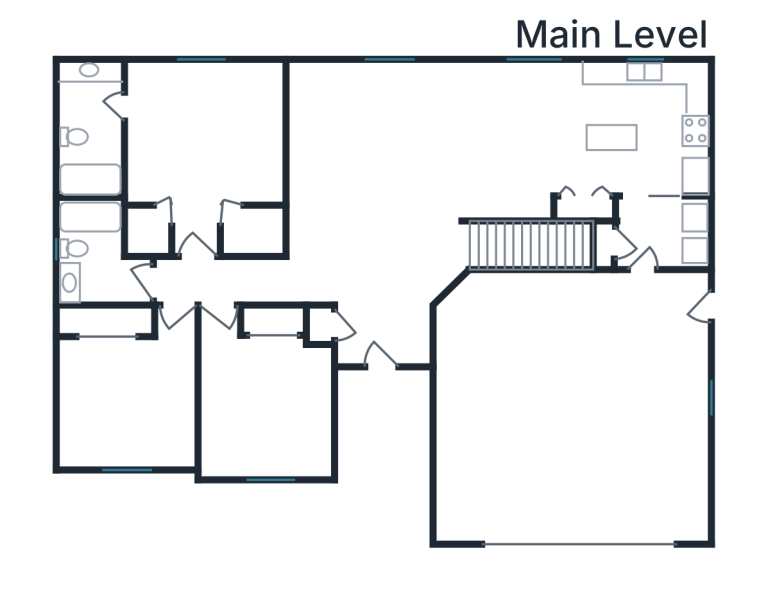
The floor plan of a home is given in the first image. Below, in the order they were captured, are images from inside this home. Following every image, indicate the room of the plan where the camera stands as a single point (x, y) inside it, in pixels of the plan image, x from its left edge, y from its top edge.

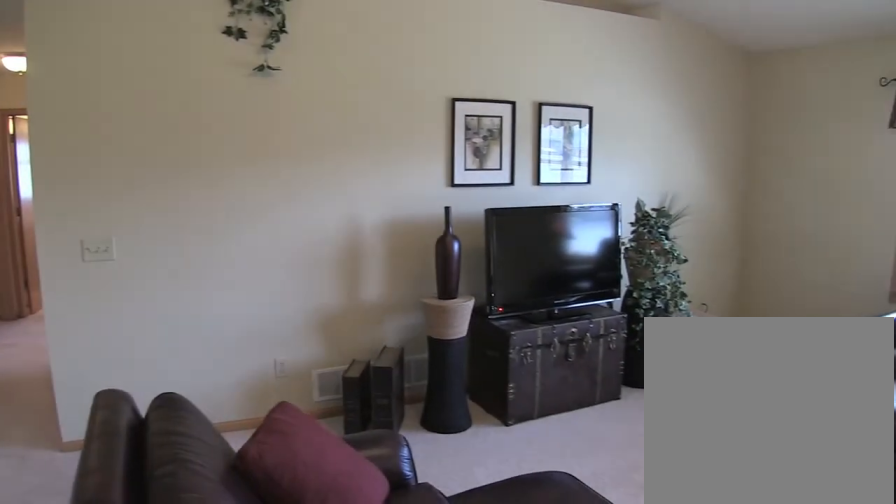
(374, 182)
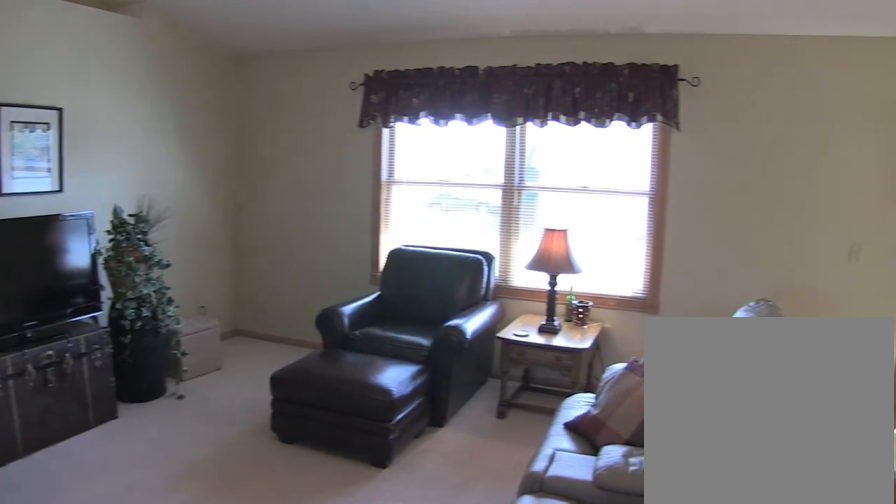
(374, 182)
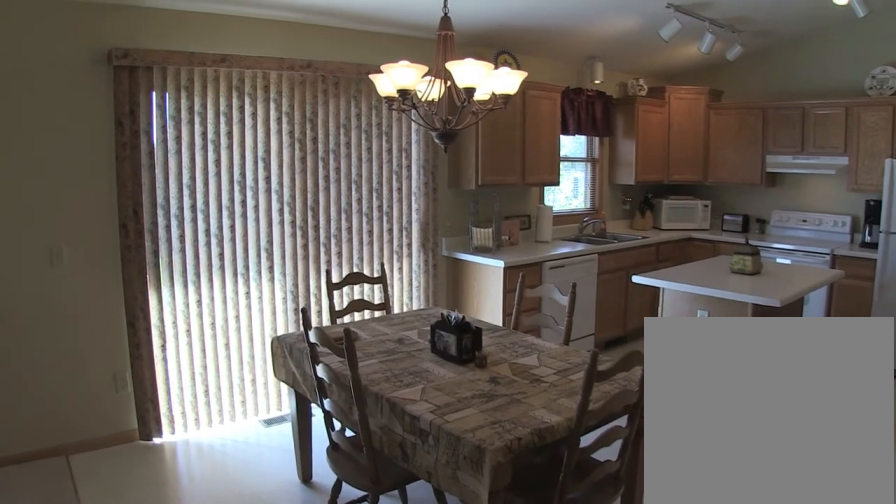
(519, 139)
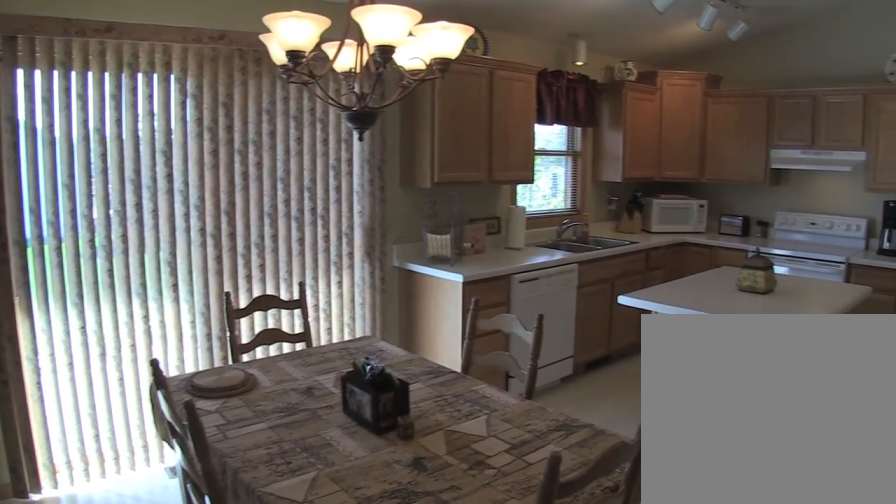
(519, 139)
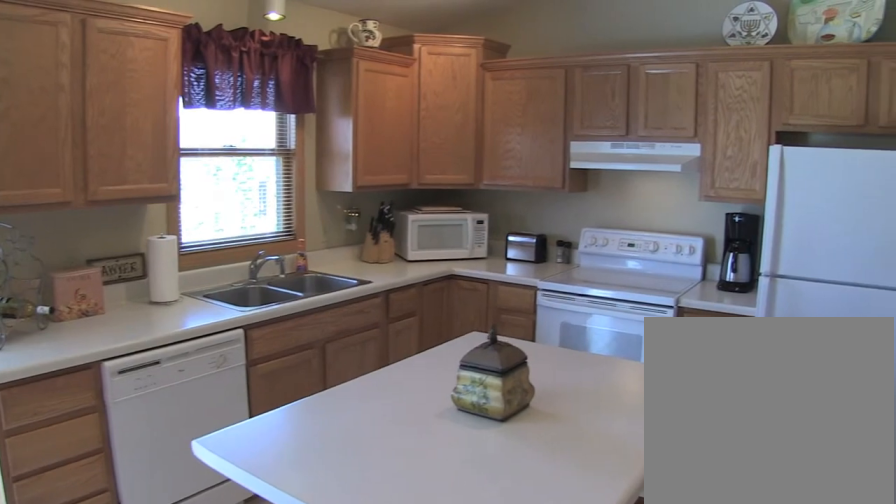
(641, 128)
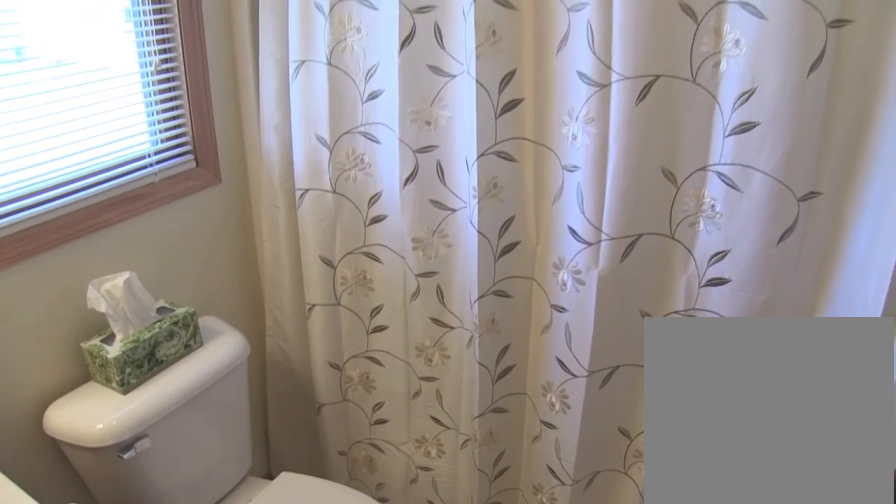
(102, 257)
